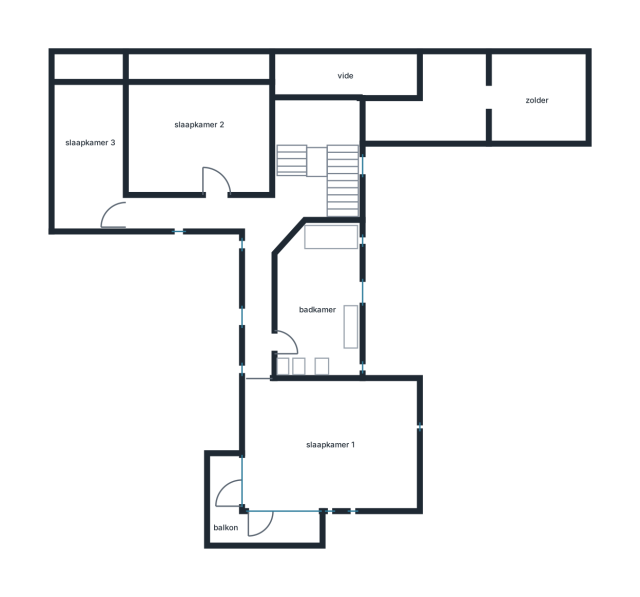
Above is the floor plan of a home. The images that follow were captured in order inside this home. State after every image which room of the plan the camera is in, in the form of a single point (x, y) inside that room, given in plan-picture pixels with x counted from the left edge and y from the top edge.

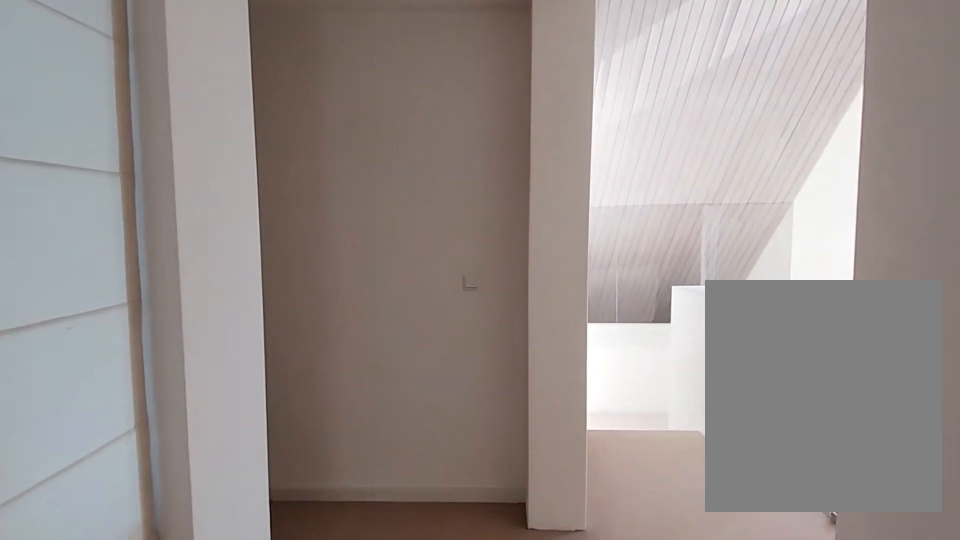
(266, 206)
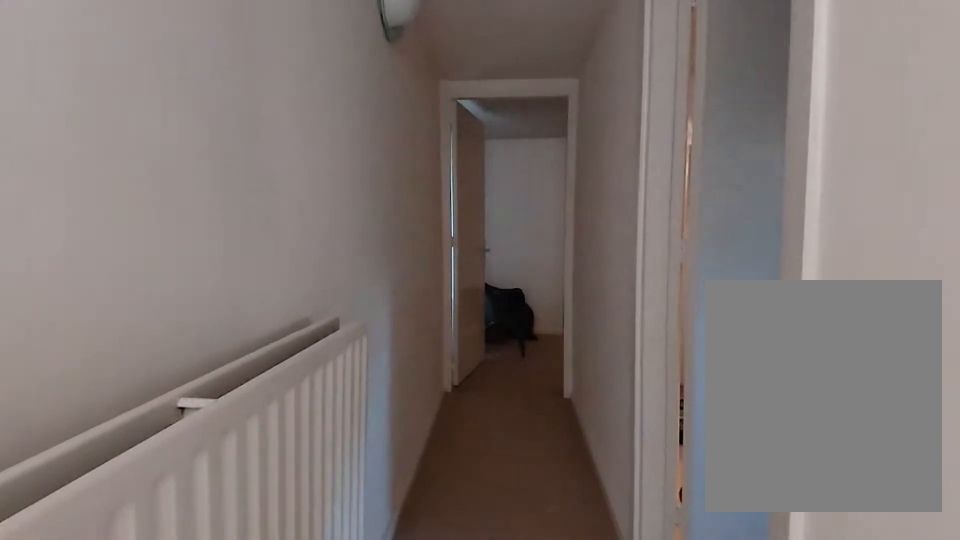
(266, 206)
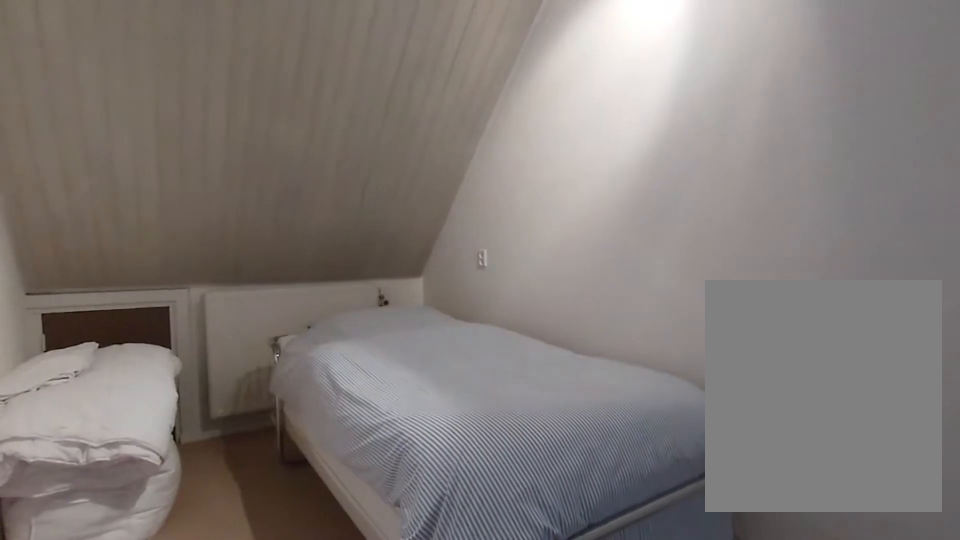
(90, 156)
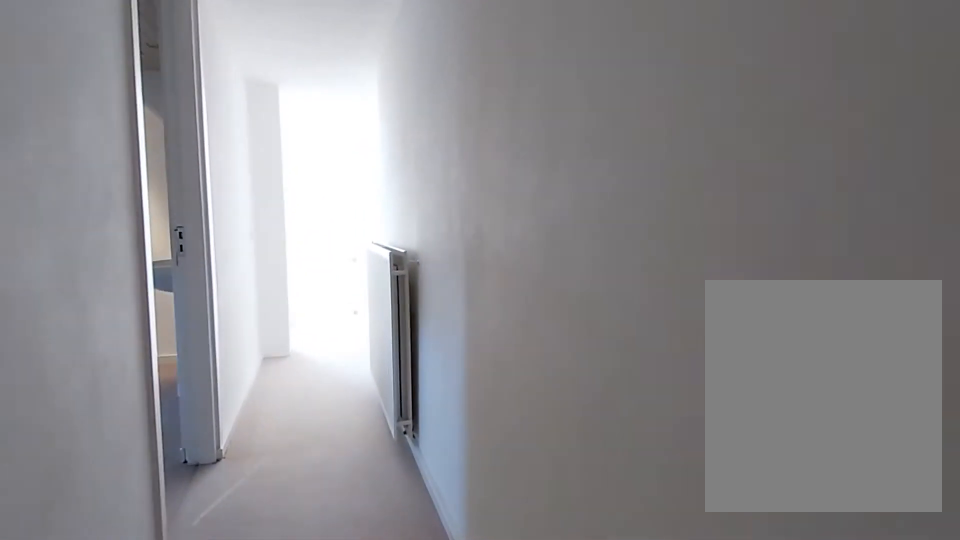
(266, 206)
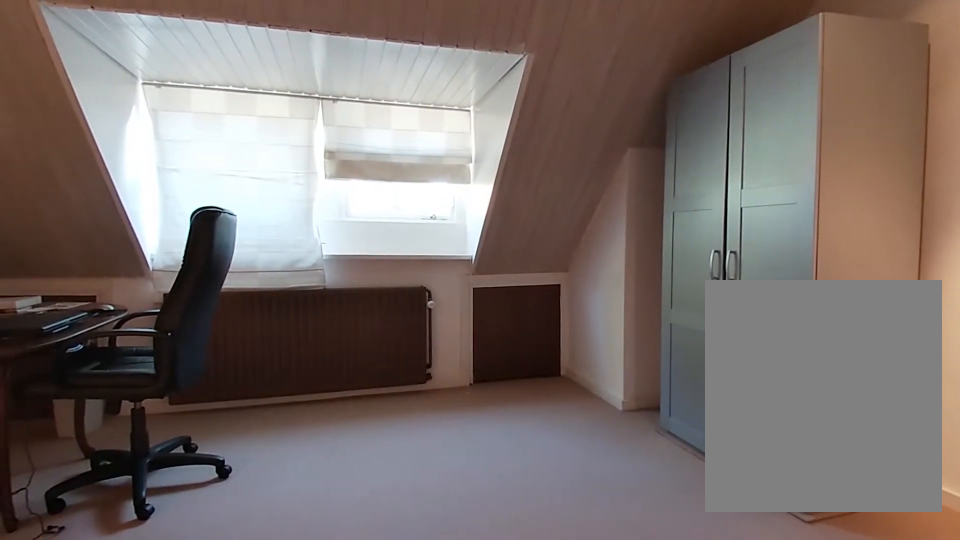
(197, 139)
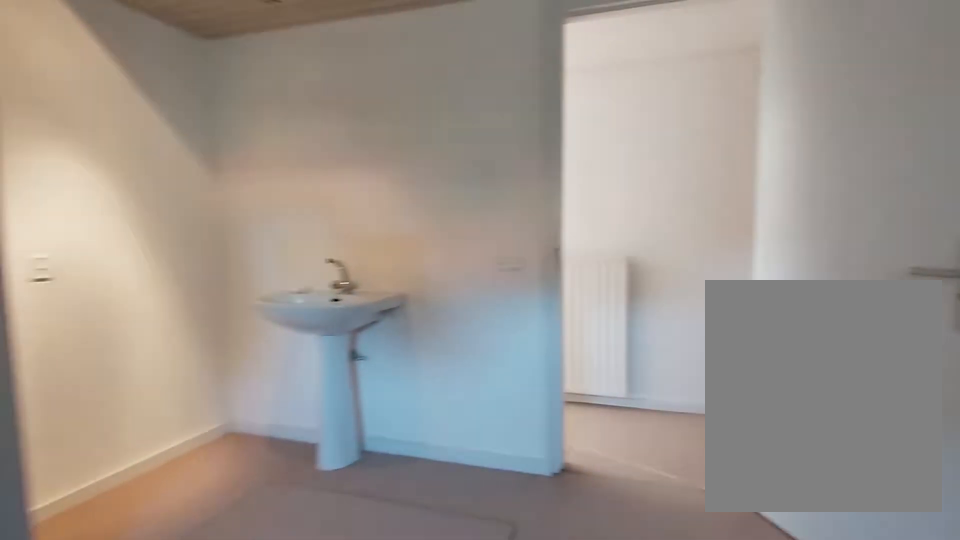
(197, 139)
